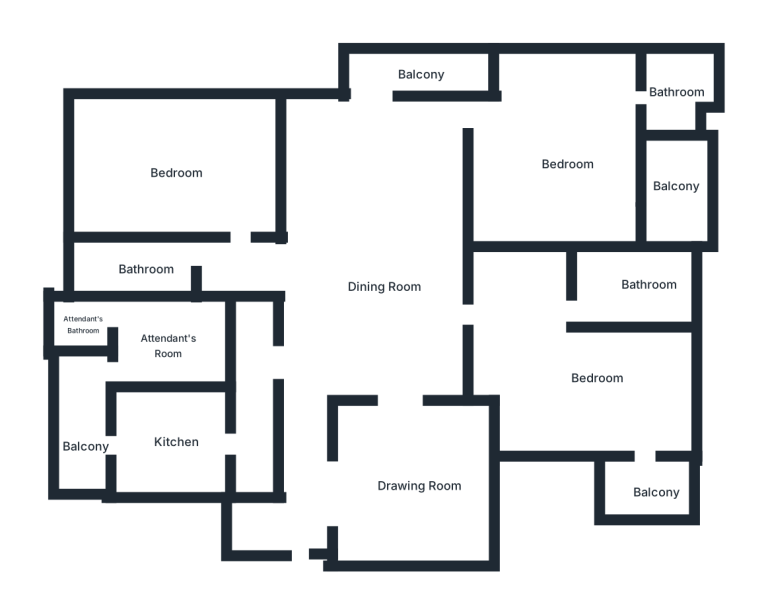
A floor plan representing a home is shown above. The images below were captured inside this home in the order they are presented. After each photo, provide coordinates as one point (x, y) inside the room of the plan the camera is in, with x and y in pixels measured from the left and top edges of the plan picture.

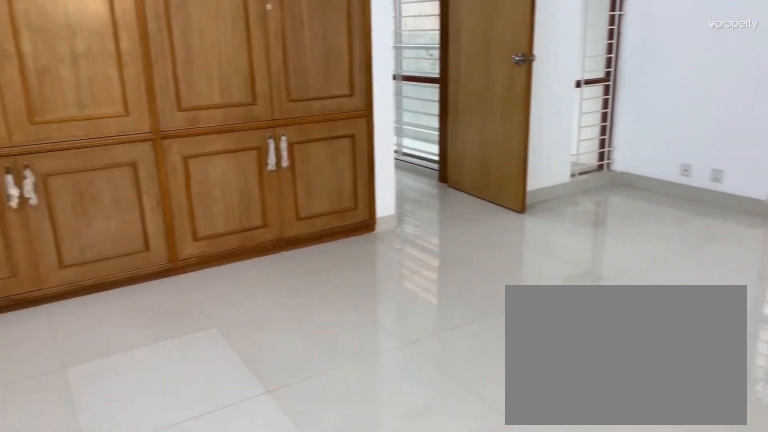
(569, 161)
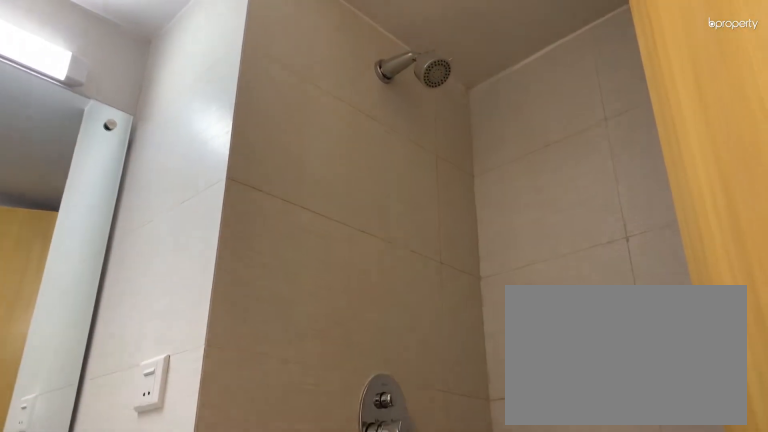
(679, 96)
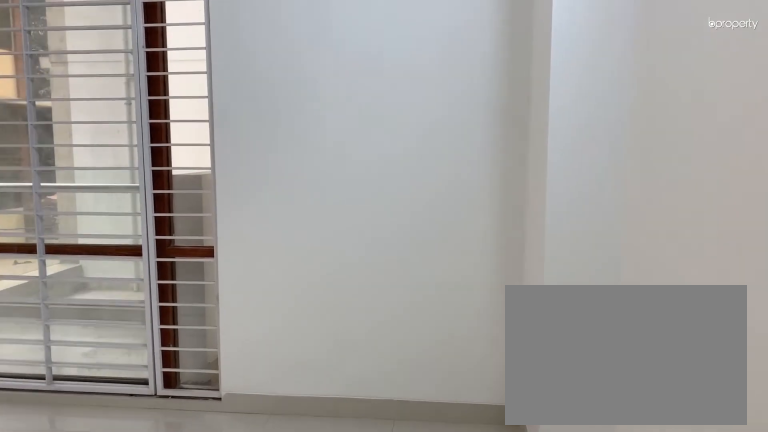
(598, 376)
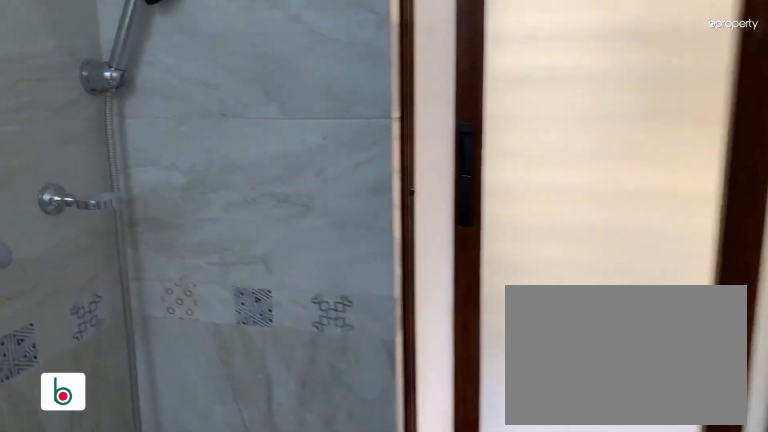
(646, 286)
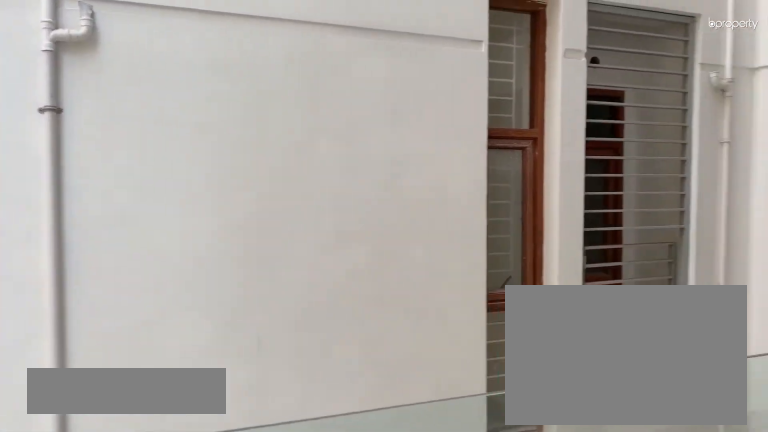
(651, 488)
